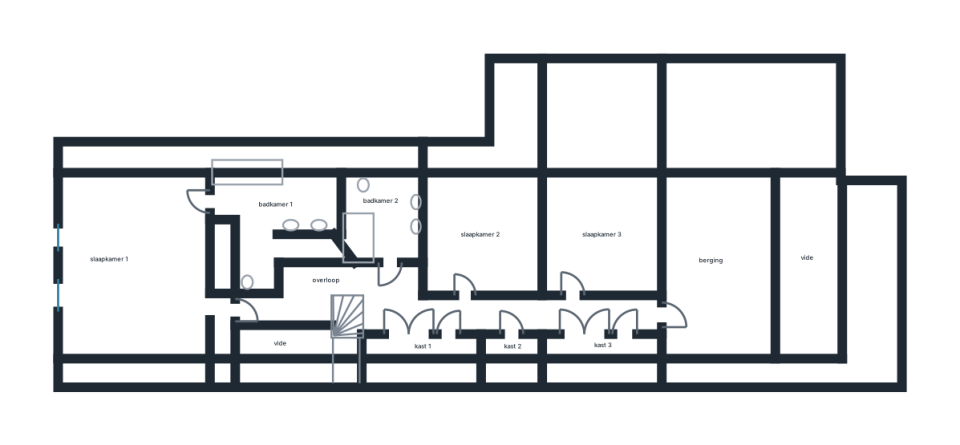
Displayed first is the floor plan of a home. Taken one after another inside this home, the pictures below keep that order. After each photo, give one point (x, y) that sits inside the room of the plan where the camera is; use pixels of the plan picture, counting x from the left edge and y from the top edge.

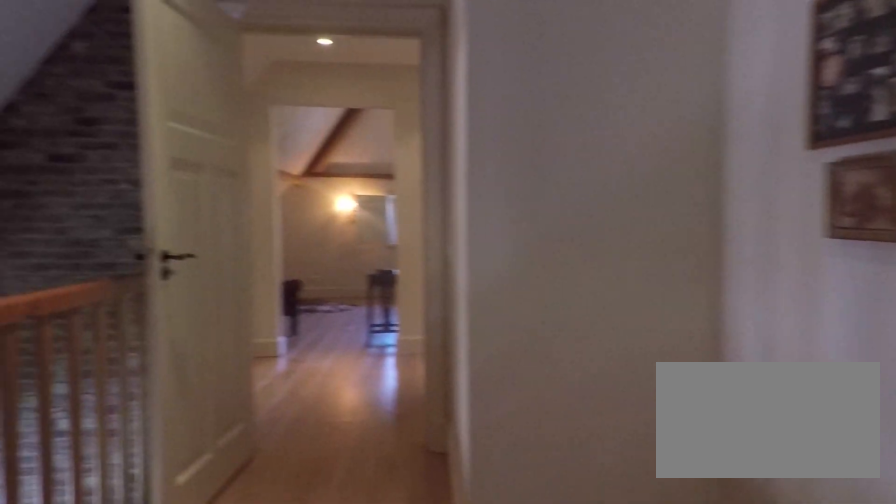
(428, 304)
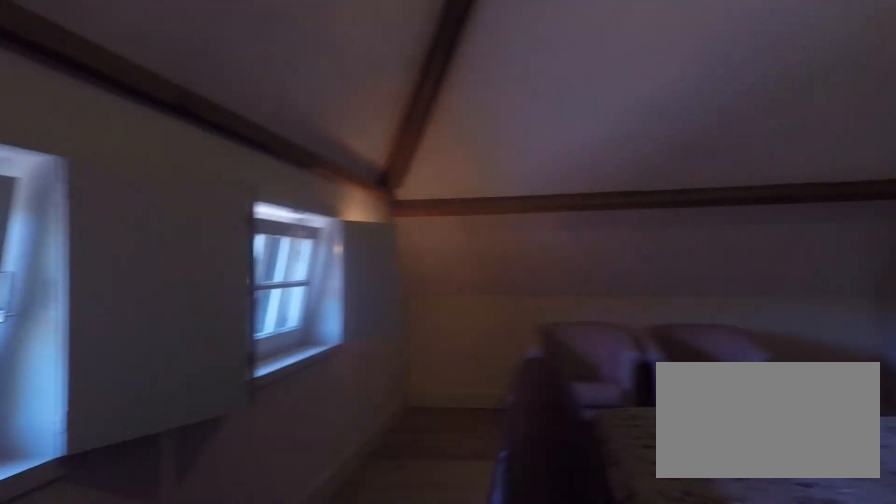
(142, 268)
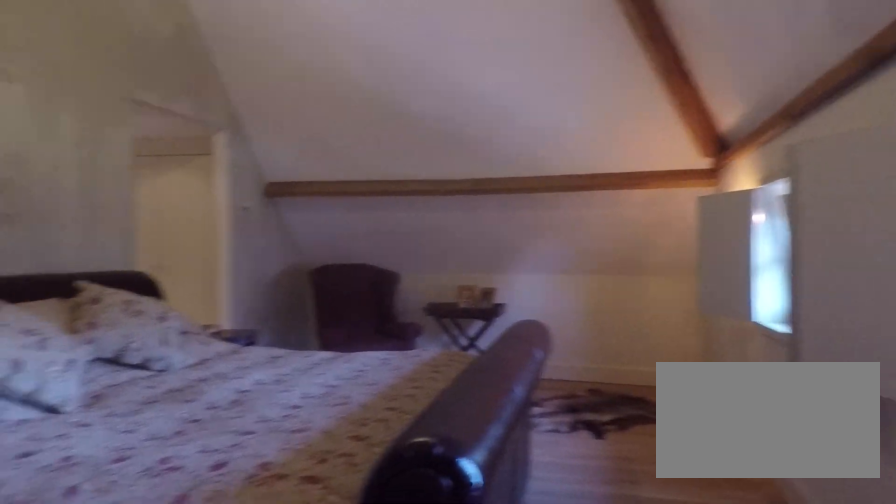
(142, 268)
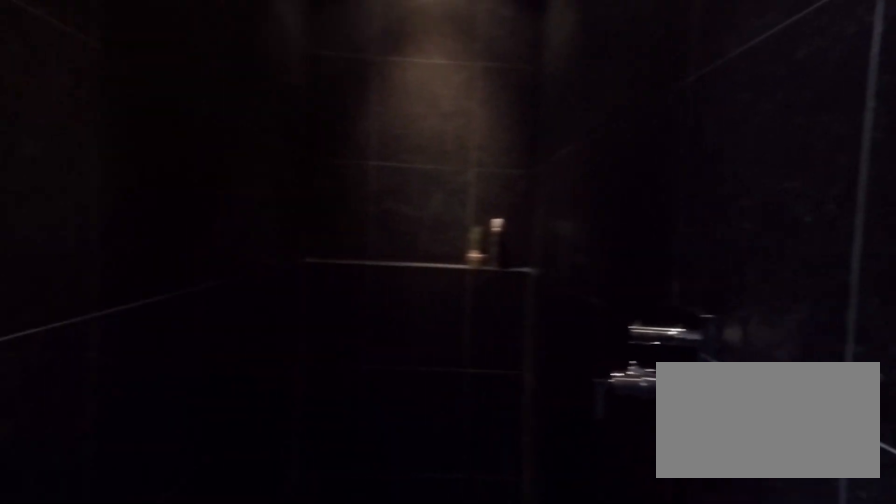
(277, 214)
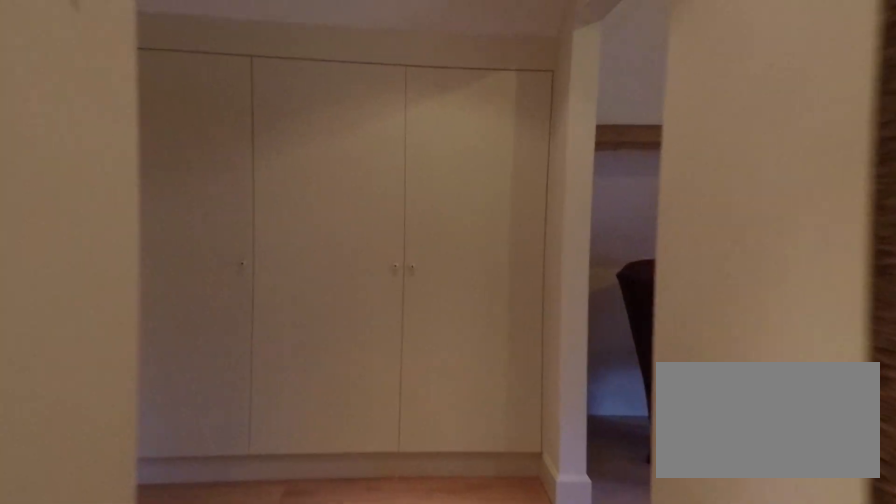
(142, 268)
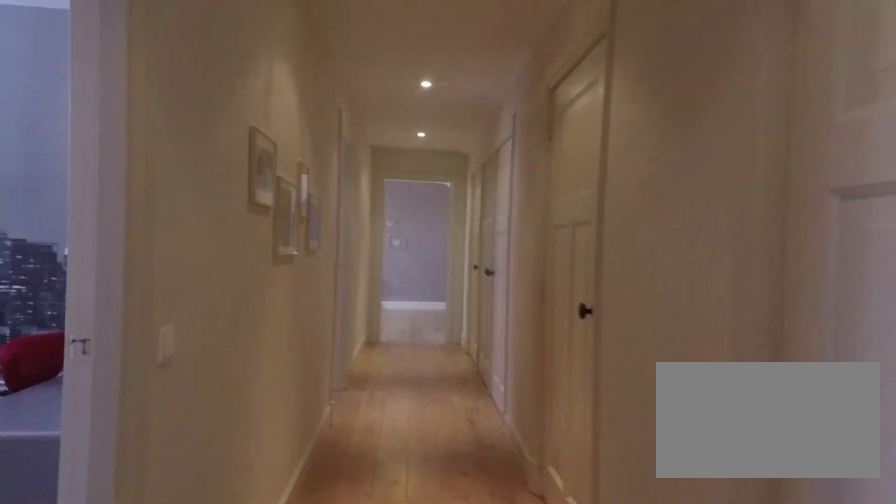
(429, 304)
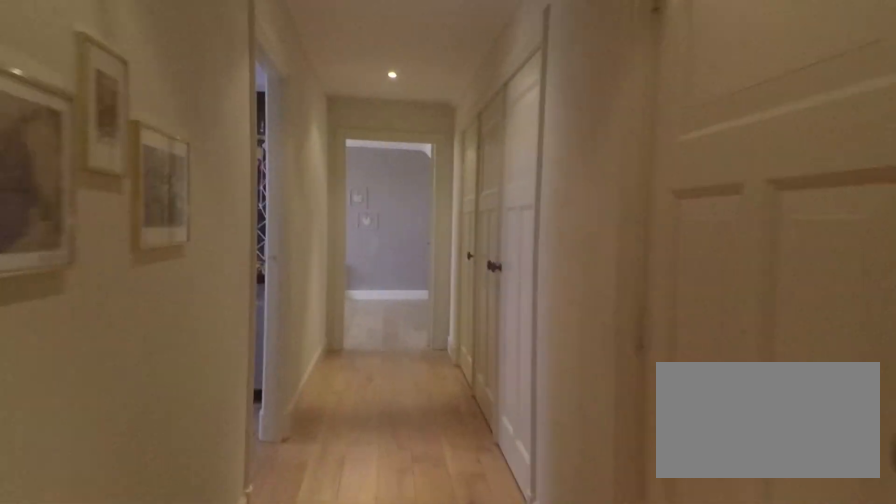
(429, 304)
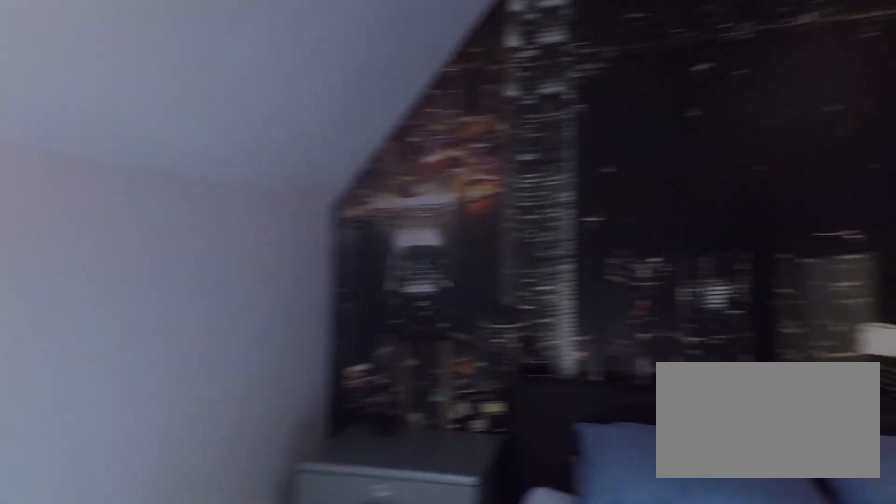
(602, 233)
